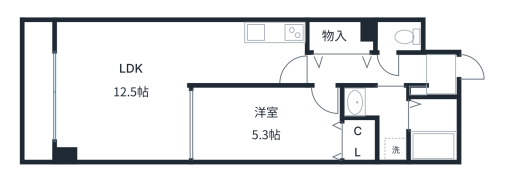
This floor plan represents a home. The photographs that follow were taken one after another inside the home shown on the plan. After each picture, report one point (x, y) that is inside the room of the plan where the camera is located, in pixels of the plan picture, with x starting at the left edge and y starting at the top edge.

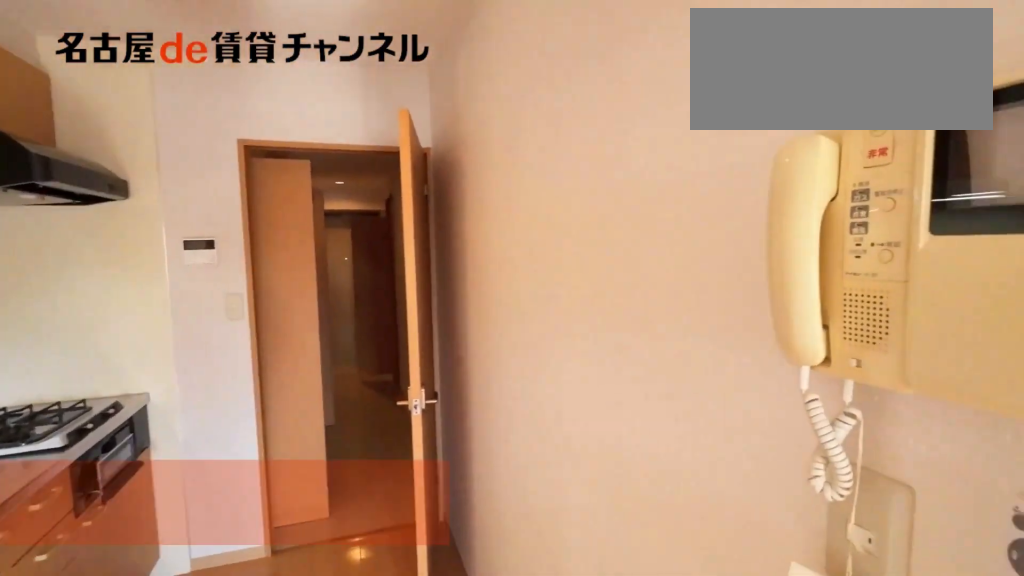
(246, 64)
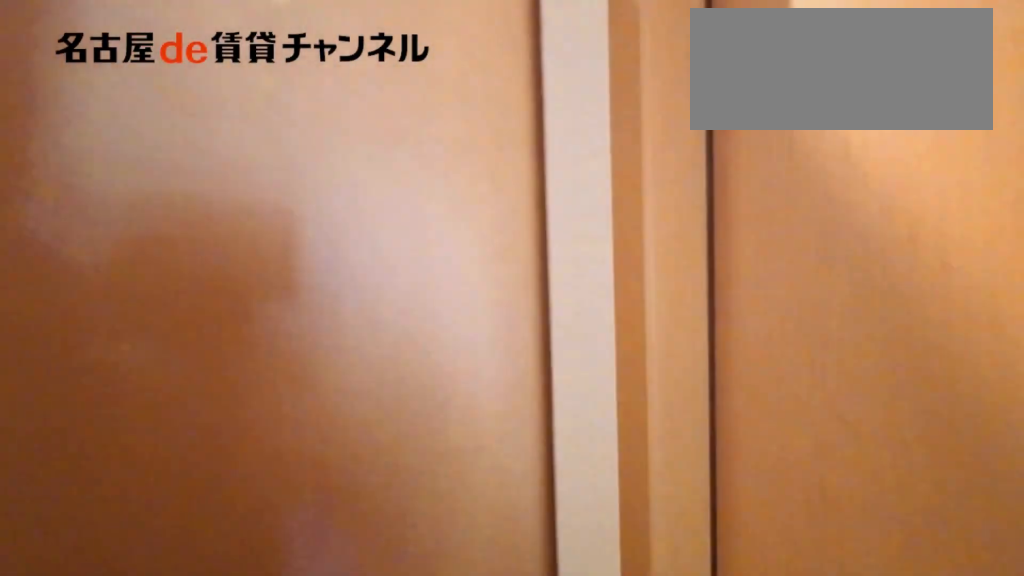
(368, 70)
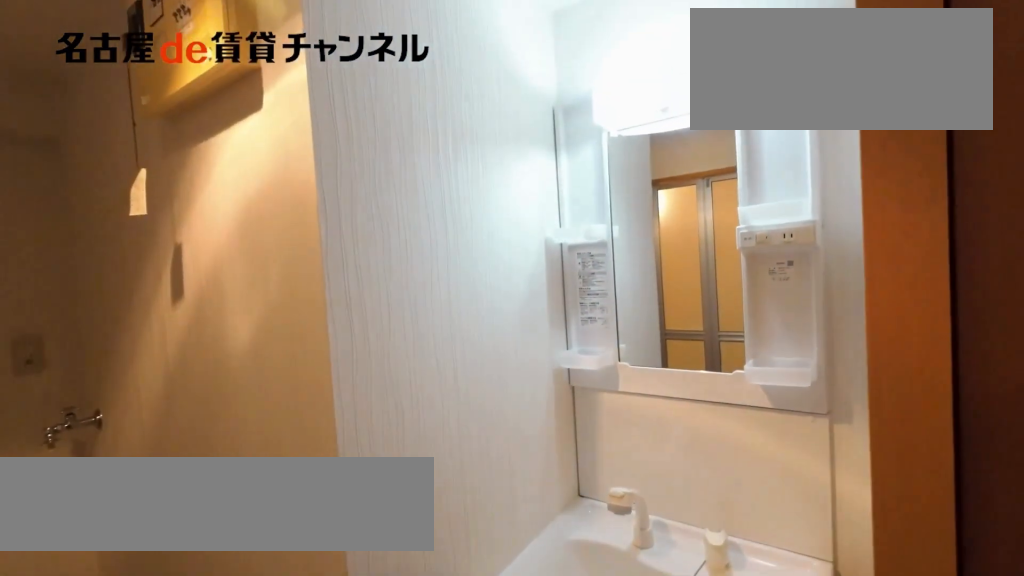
(381, 117)
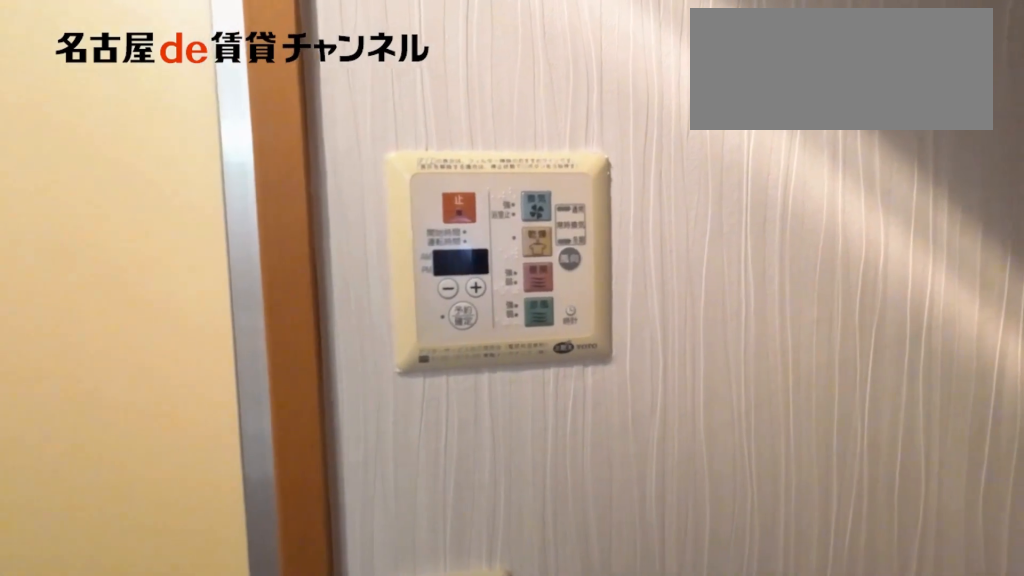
(381, 117)
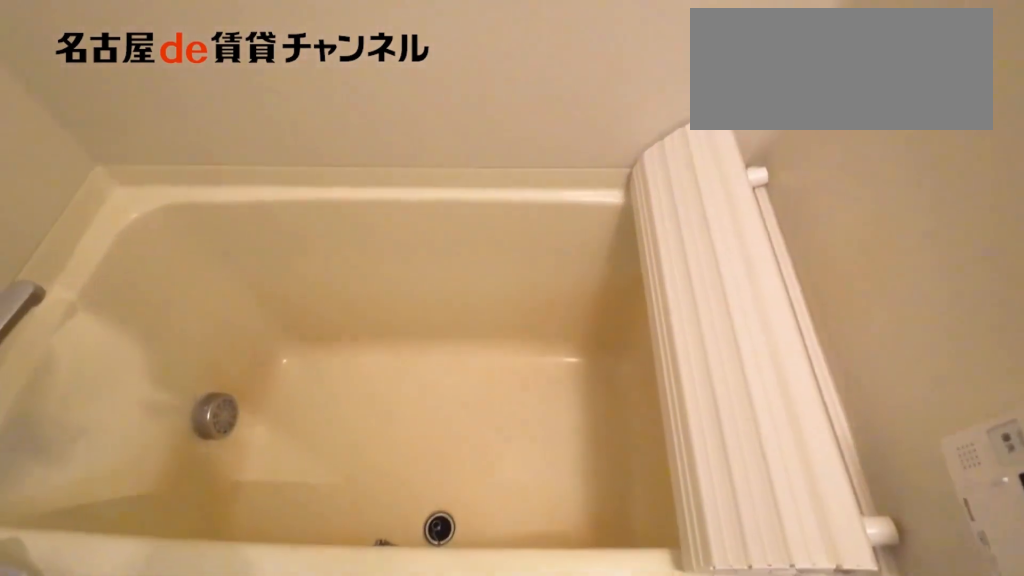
(433, 129)
